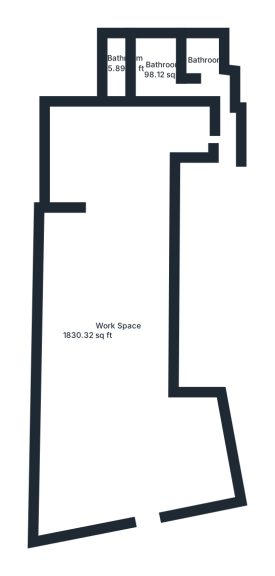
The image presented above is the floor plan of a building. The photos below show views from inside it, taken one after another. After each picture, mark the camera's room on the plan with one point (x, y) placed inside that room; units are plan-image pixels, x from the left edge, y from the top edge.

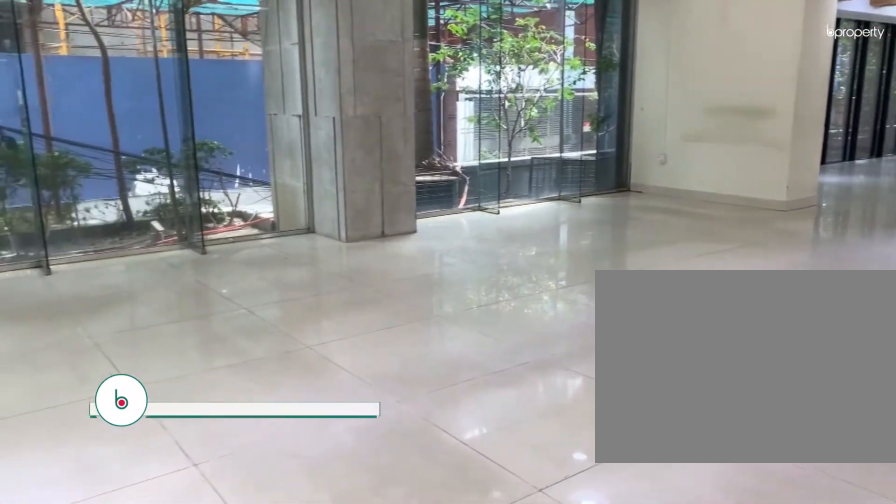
(110, 445)
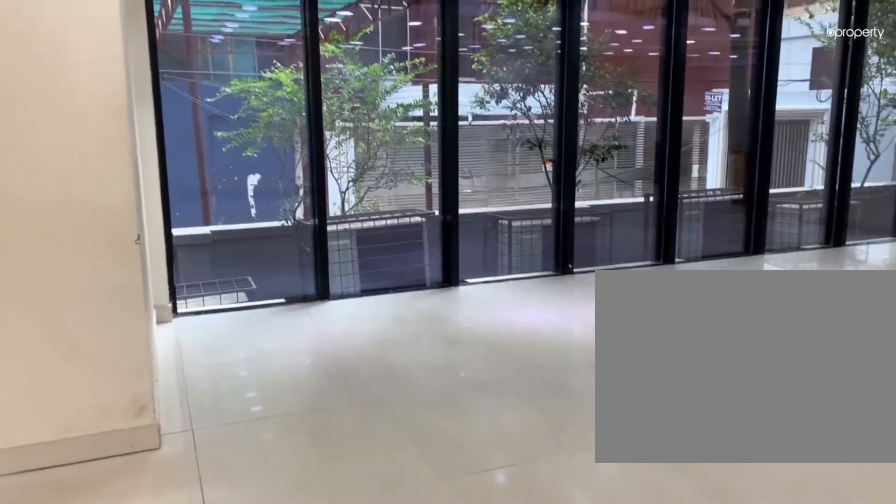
(106, 308)
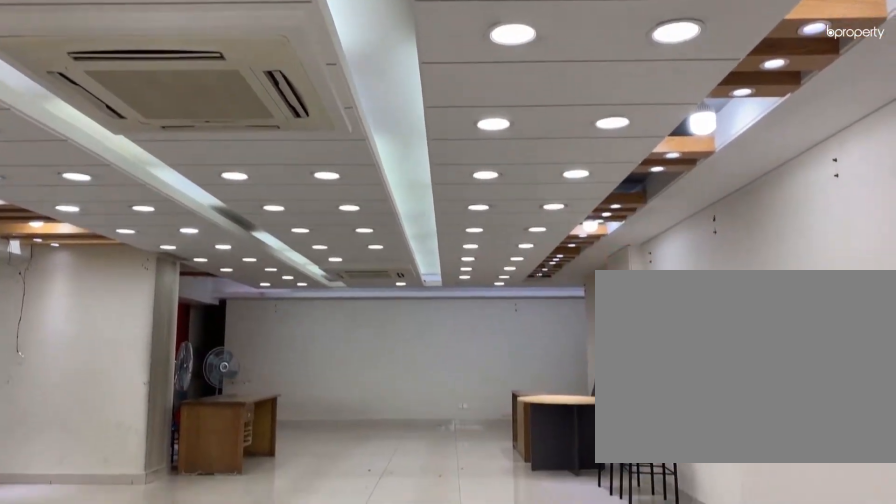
(106, 290)
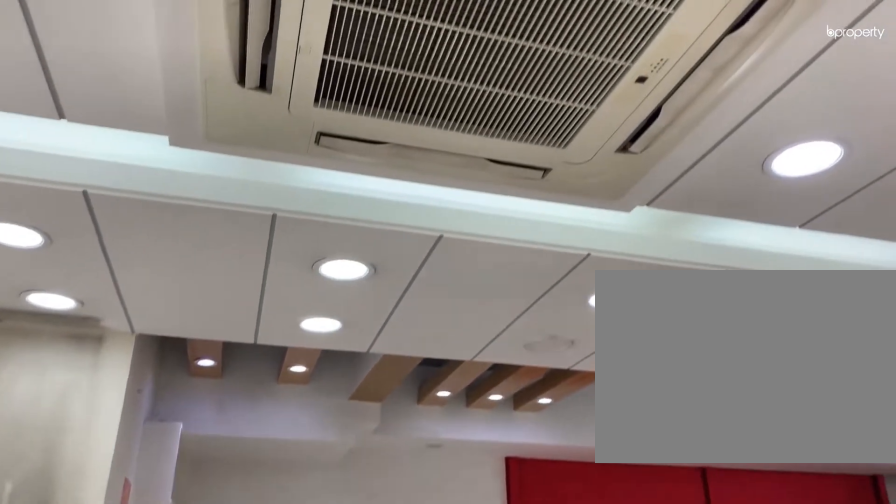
(133, 141)
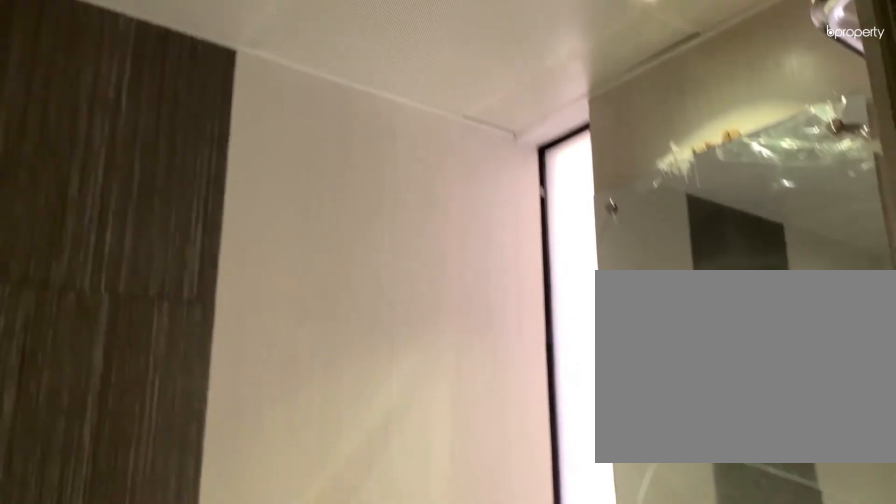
(153, 68)
